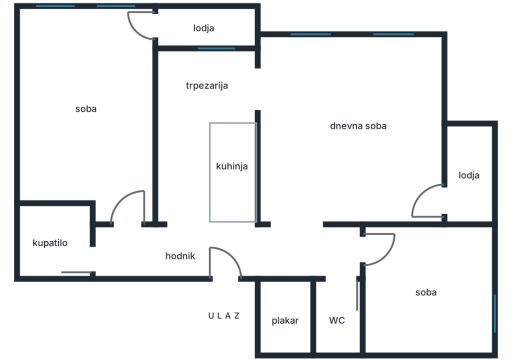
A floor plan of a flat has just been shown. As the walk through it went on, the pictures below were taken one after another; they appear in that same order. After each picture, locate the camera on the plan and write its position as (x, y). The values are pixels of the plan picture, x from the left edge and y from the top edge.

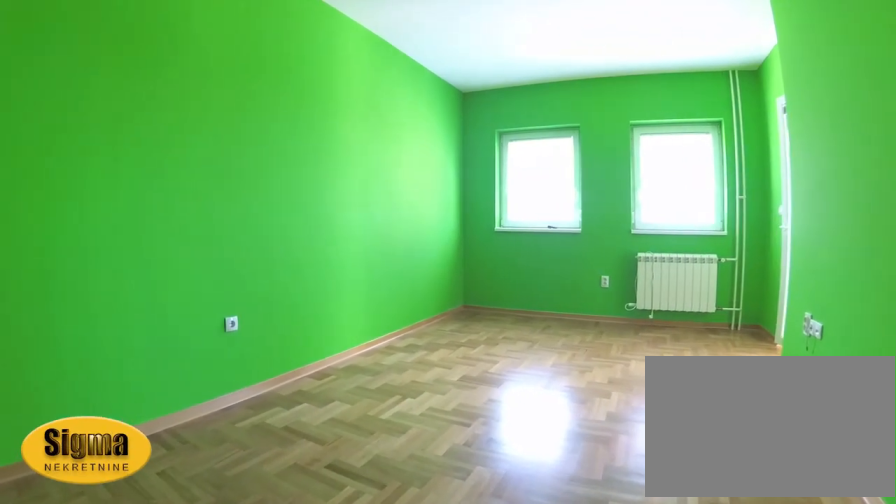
(111, 193)
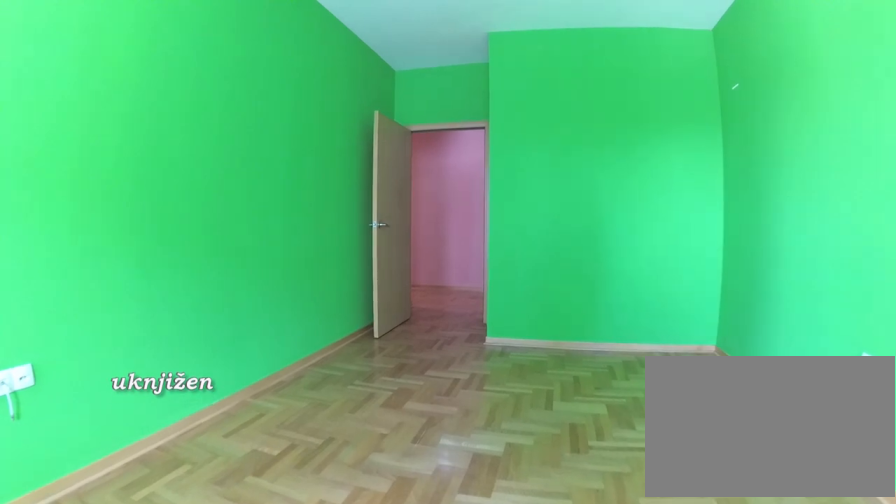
(62, 72)
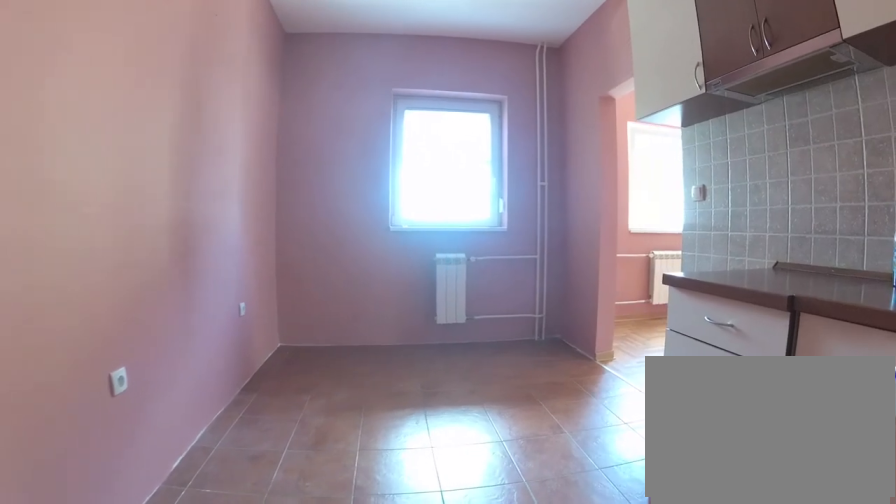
(186, 203)
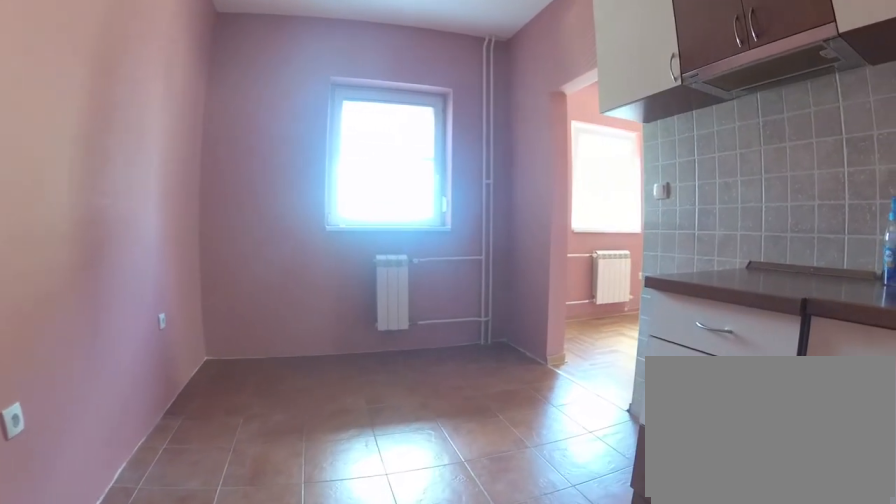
(185, 195)
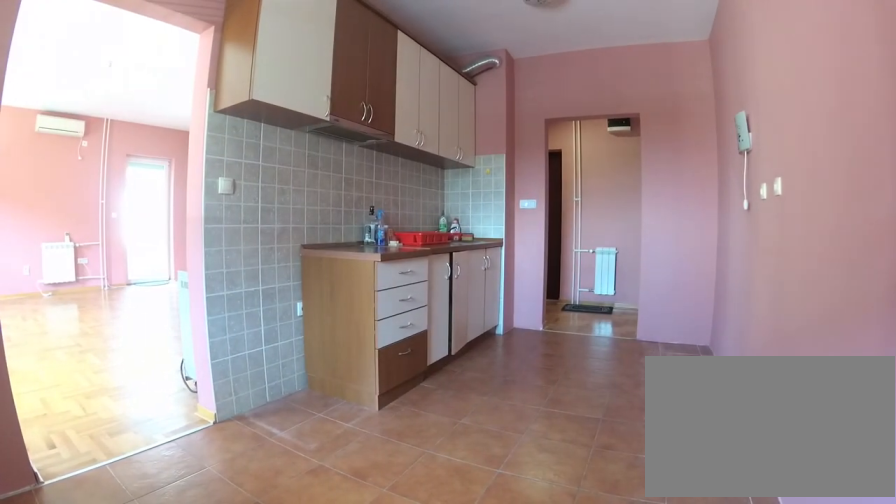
(174, 68)
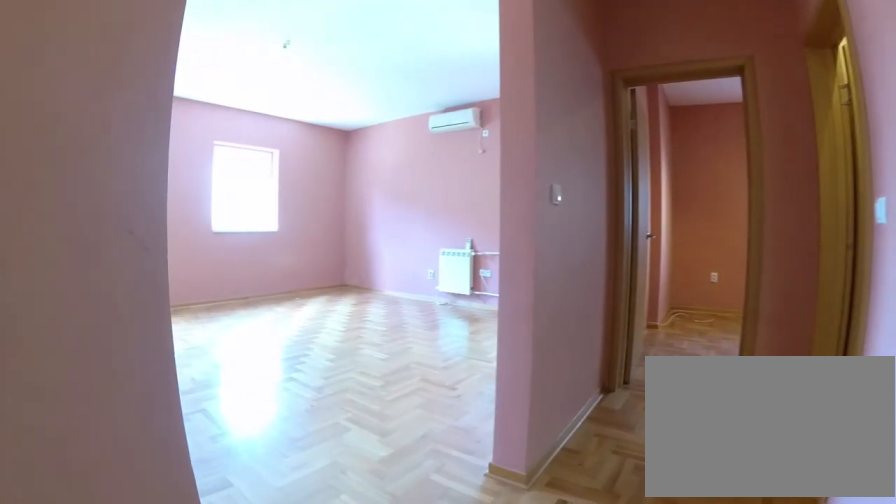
(239, 250)
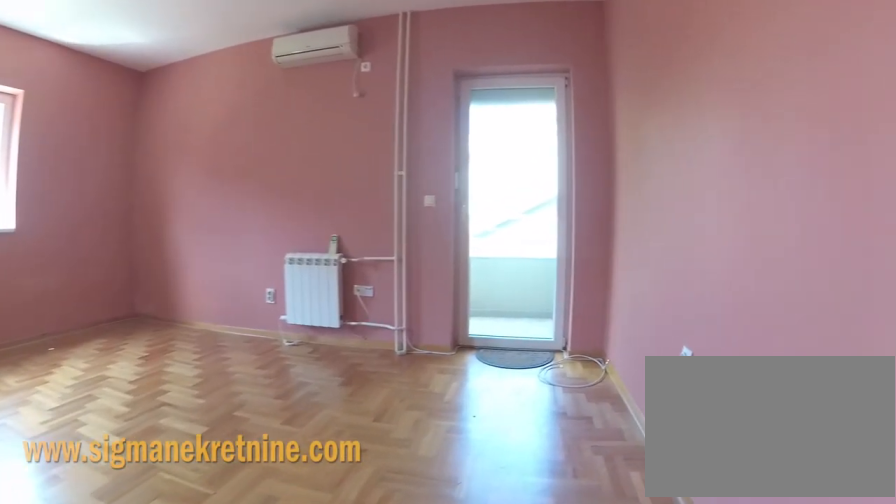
(324, 202)
